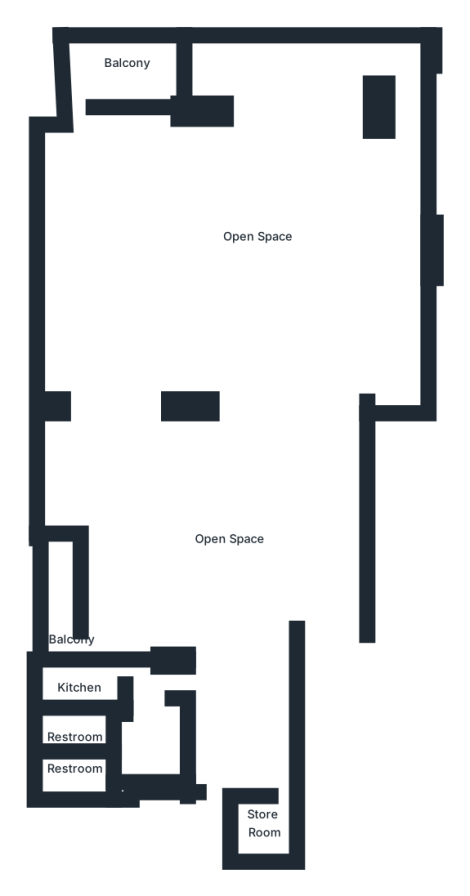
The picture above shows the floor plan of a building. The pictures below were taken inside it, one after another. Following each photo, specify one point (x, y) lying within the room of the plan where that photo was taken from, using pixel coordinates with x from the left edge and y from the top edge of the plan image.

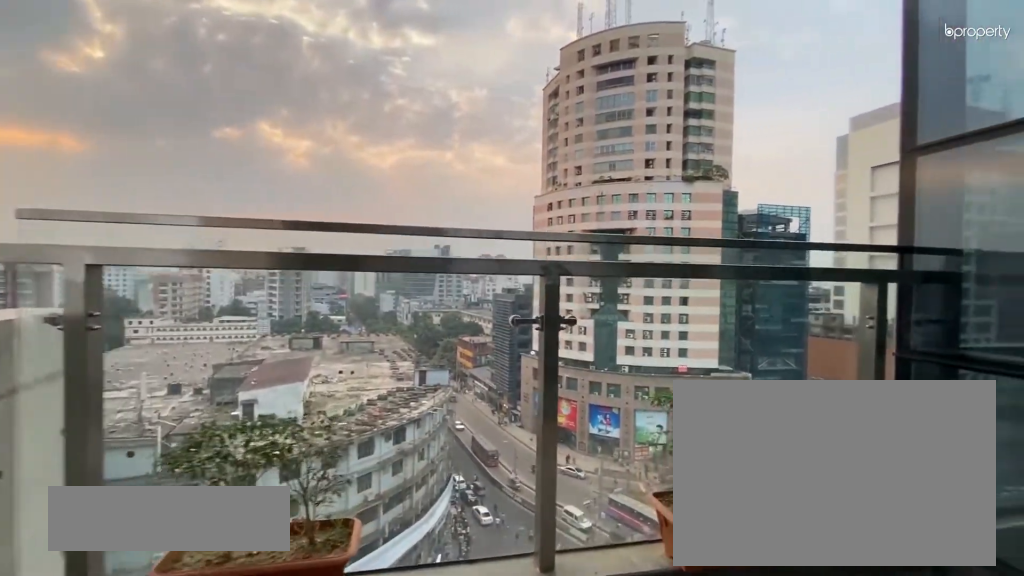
(111, 71)
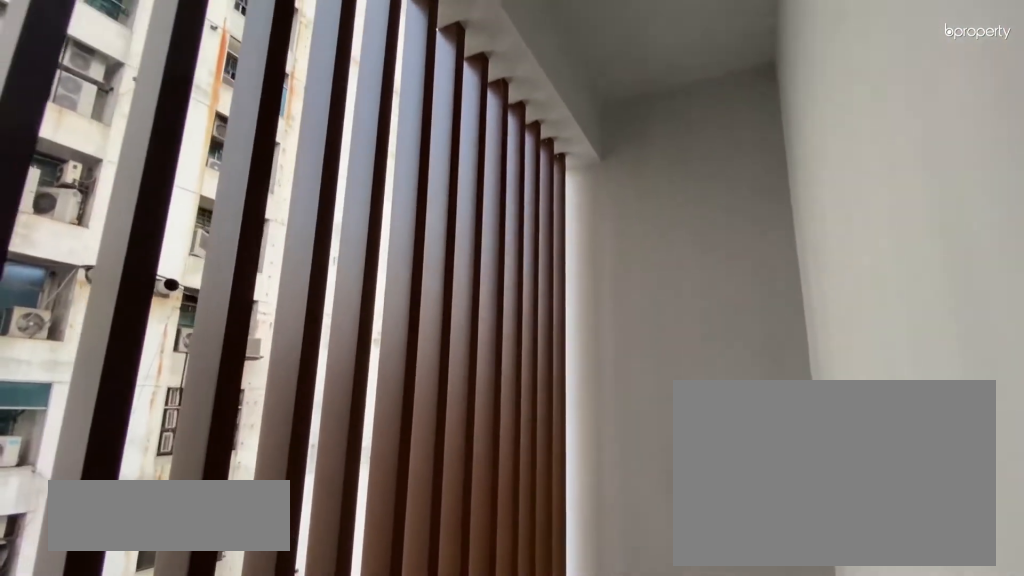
(60, 613)
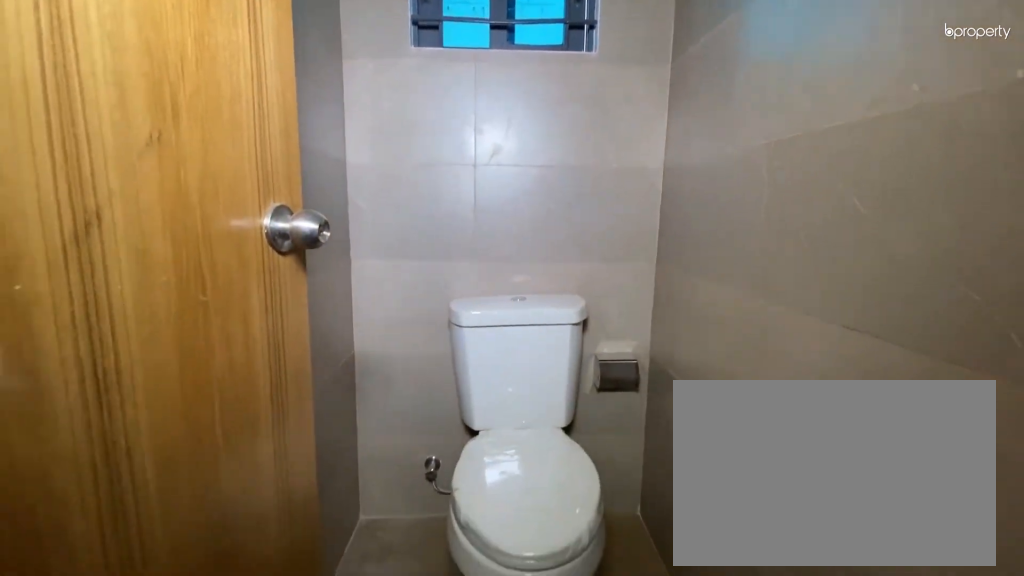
(74, 738)
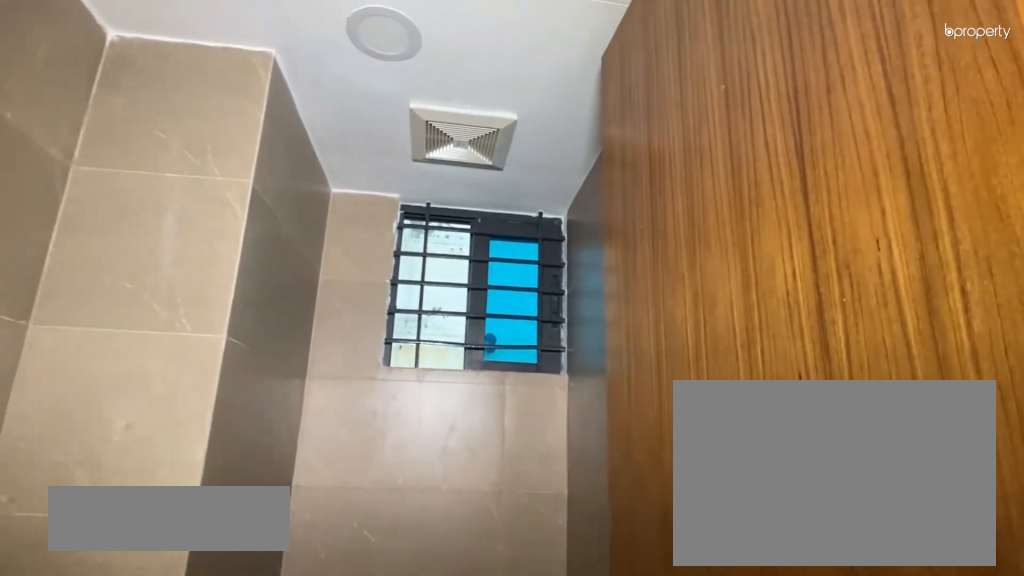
(74, 774)
